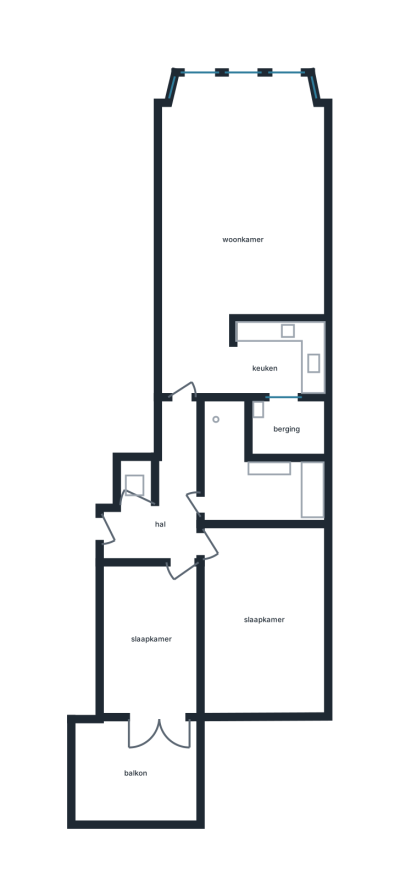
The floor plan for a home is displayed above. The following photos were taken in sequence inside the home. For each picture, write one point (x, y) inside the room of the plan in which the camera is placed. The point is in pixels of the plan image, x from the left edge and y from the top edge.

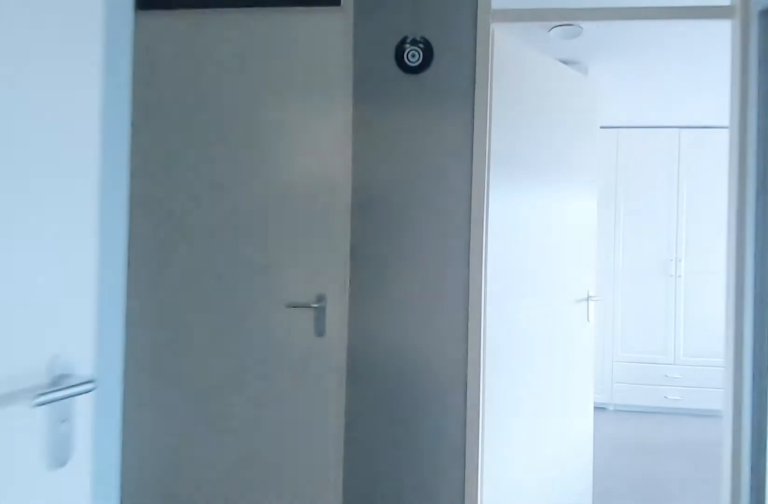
(166, 497)
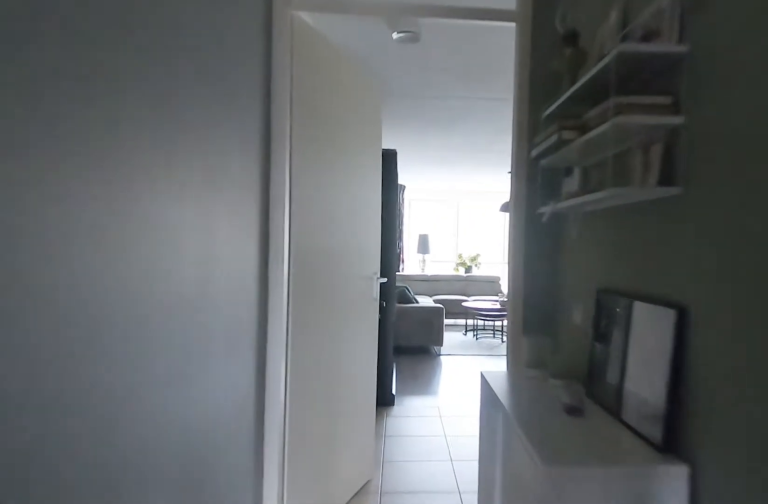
(166, 497)
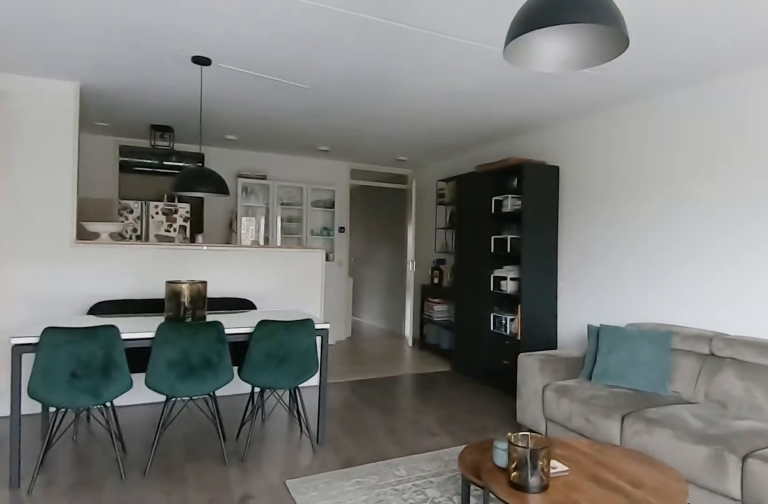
(235, 219)
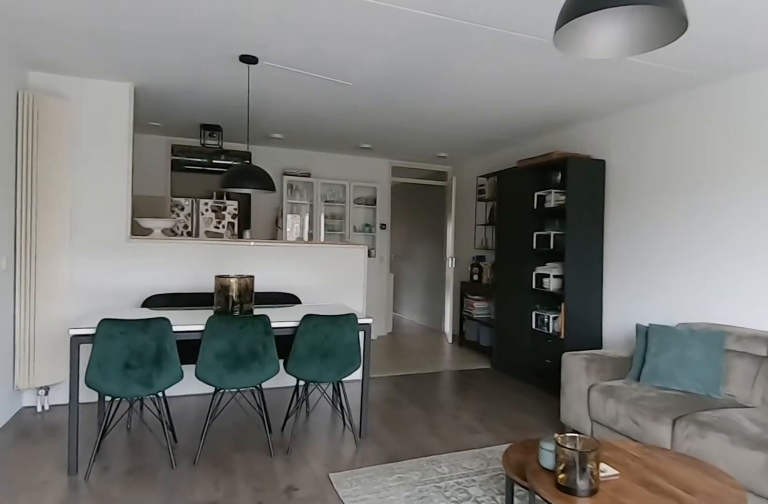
(235, 219)
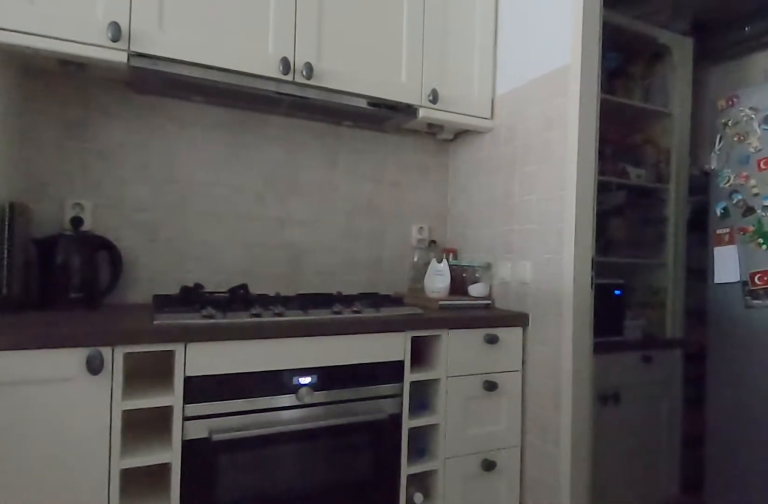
(276, 358)
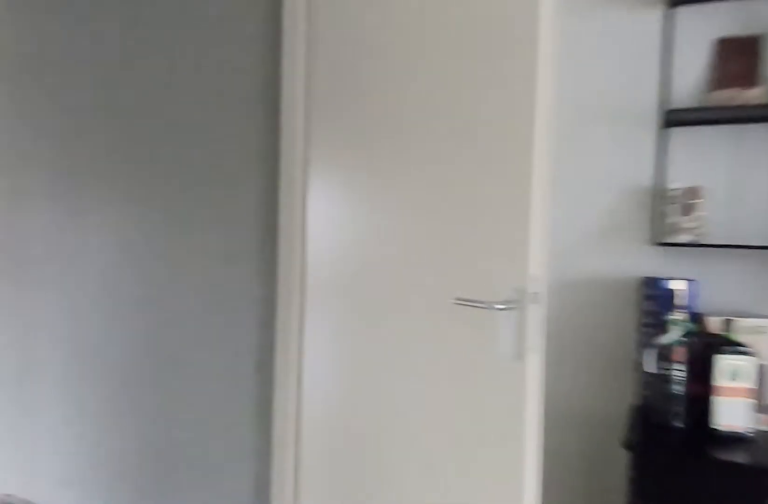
(235, 221)
